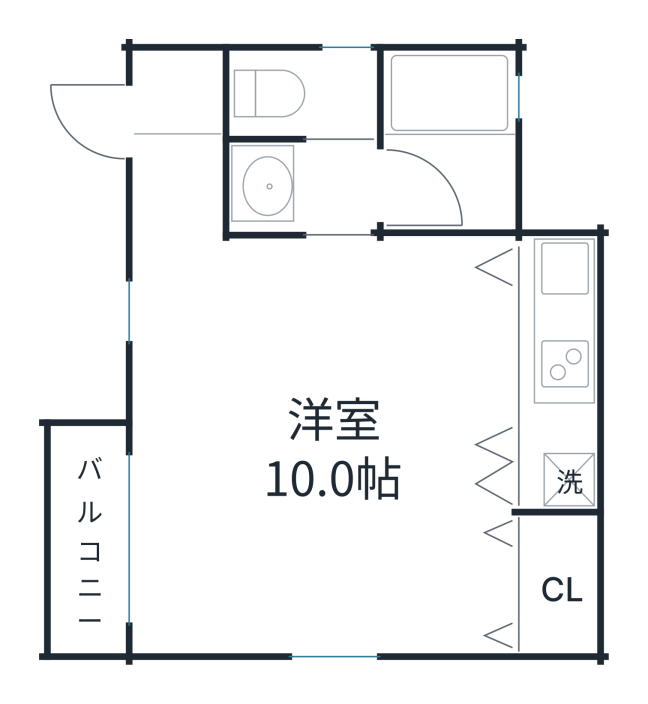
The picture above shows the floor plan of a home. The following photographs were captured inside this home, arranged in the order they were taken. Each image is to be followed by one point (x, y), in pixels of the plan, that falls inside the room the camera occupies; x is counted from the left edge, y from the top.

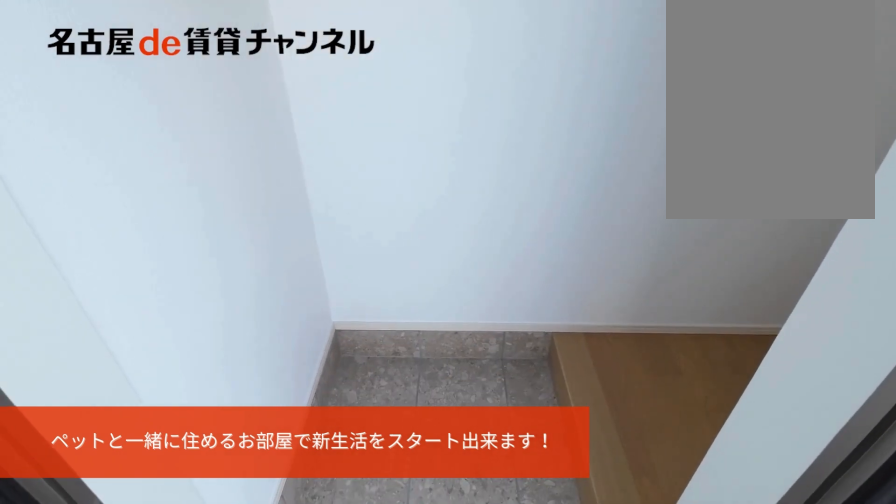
(176, 104)
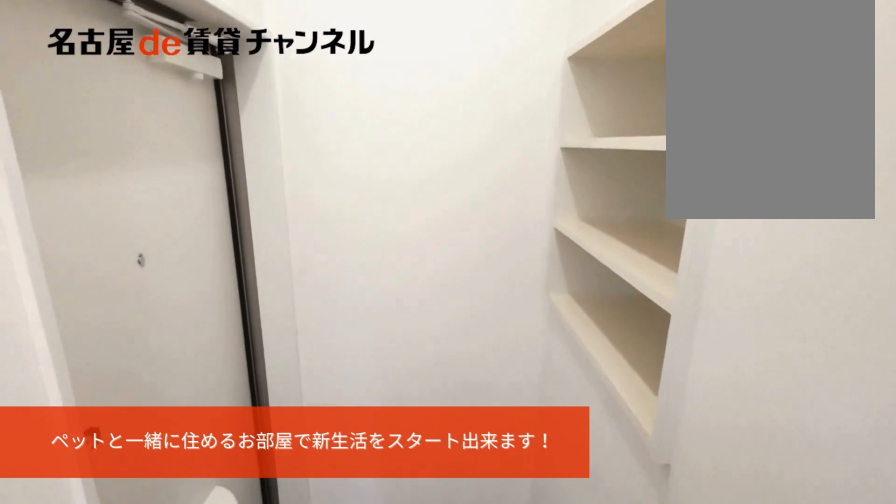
(176, 104)
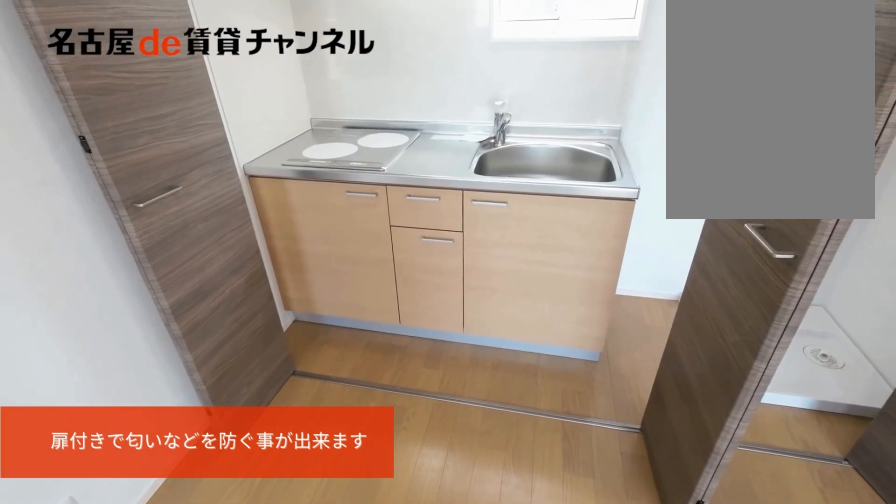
(556, 373)
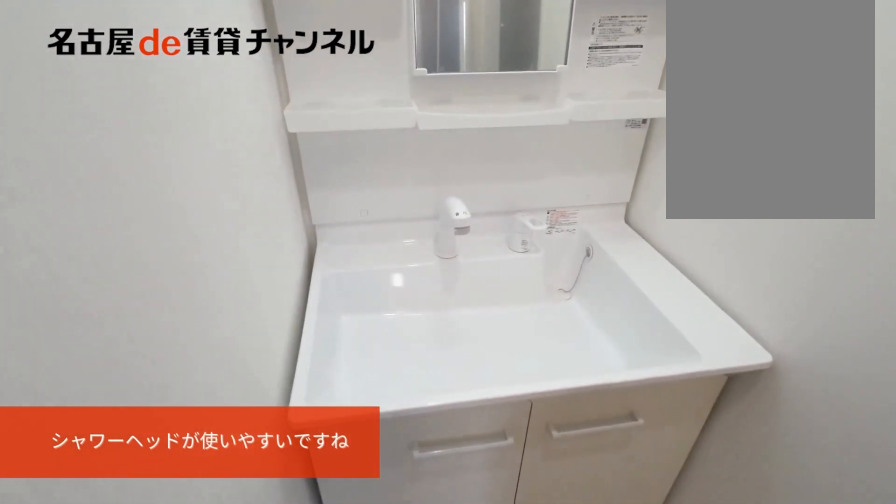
(301, 190)
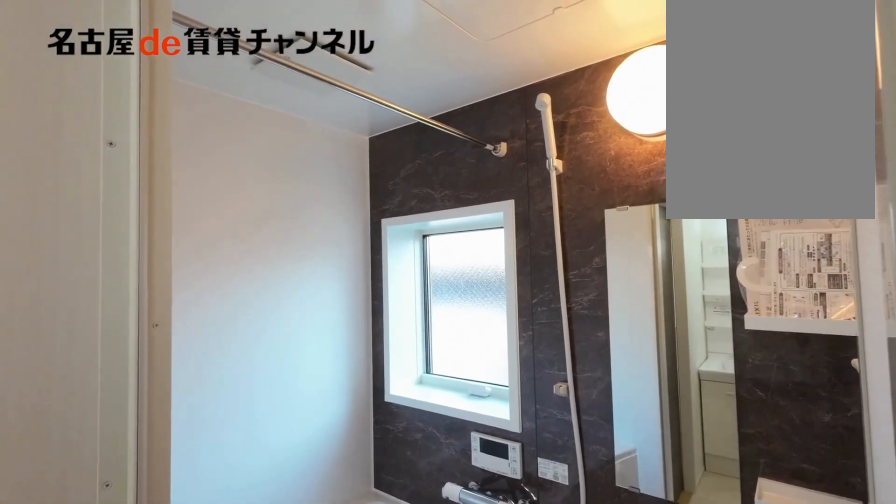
(449, 138)
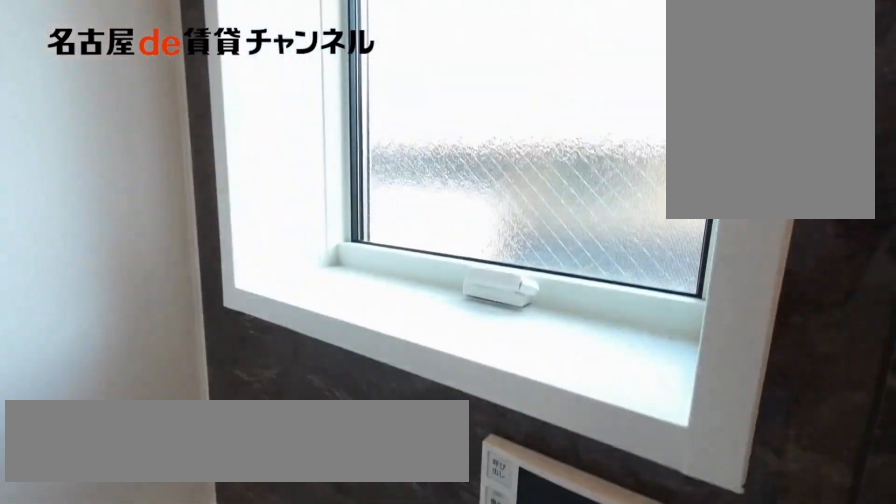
(449, 138)
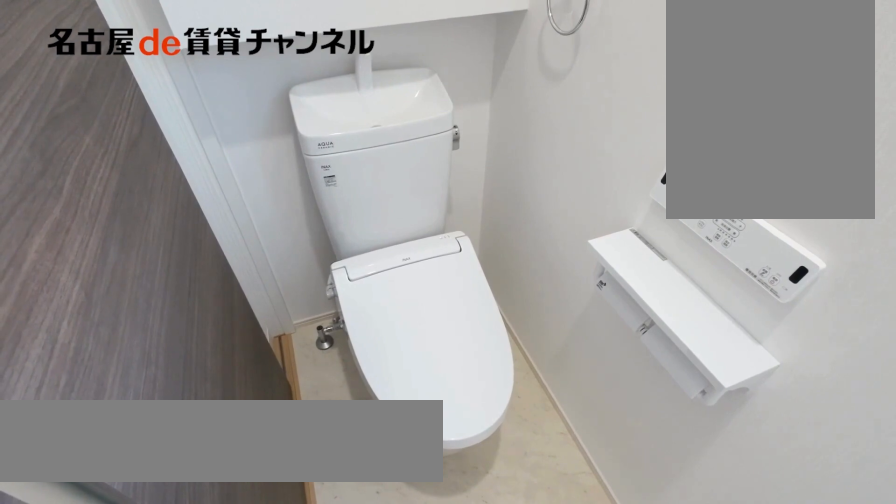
(302, 94)
